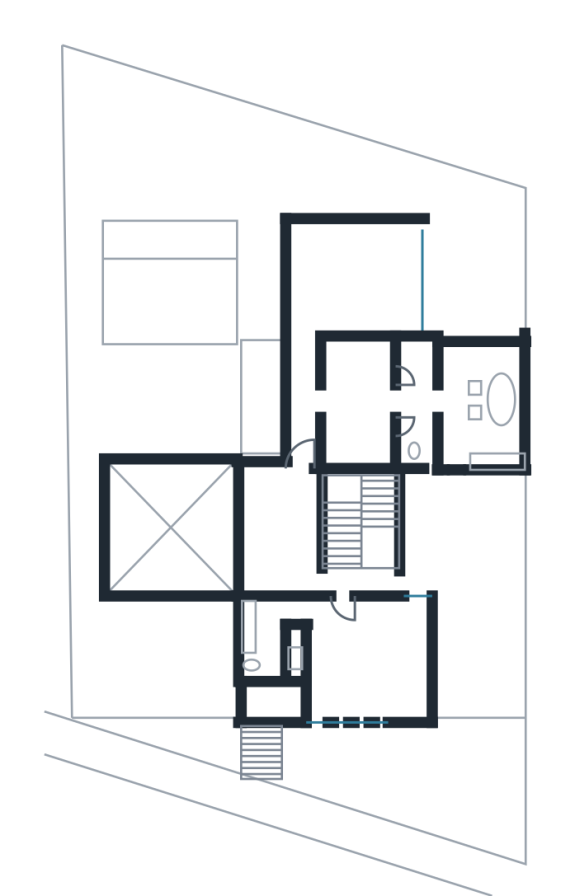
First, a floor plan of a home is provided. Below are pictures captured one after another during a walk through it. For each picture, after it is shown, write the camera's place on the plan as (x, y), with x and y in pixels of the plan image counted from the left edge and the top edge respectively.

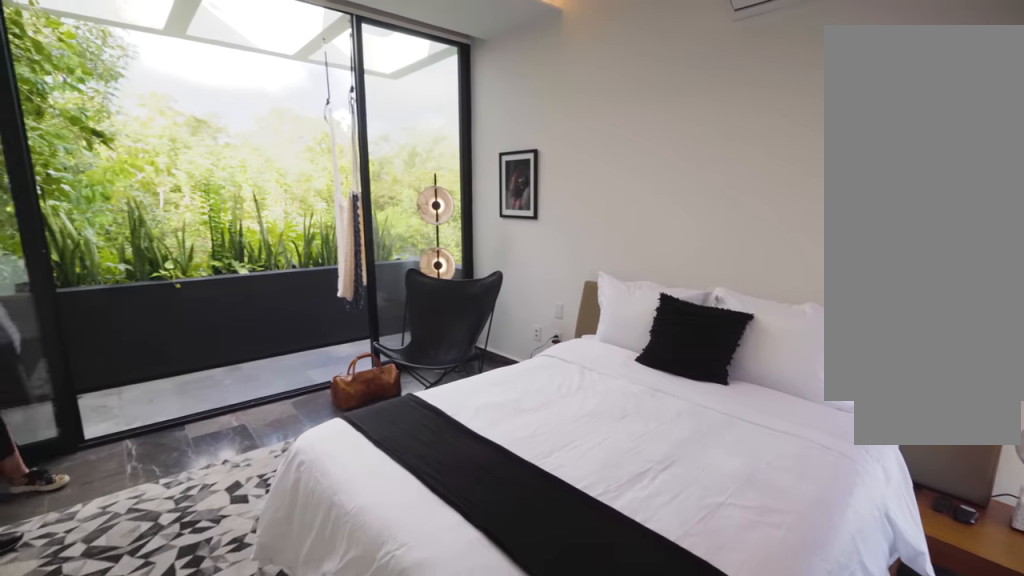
(374, 306)
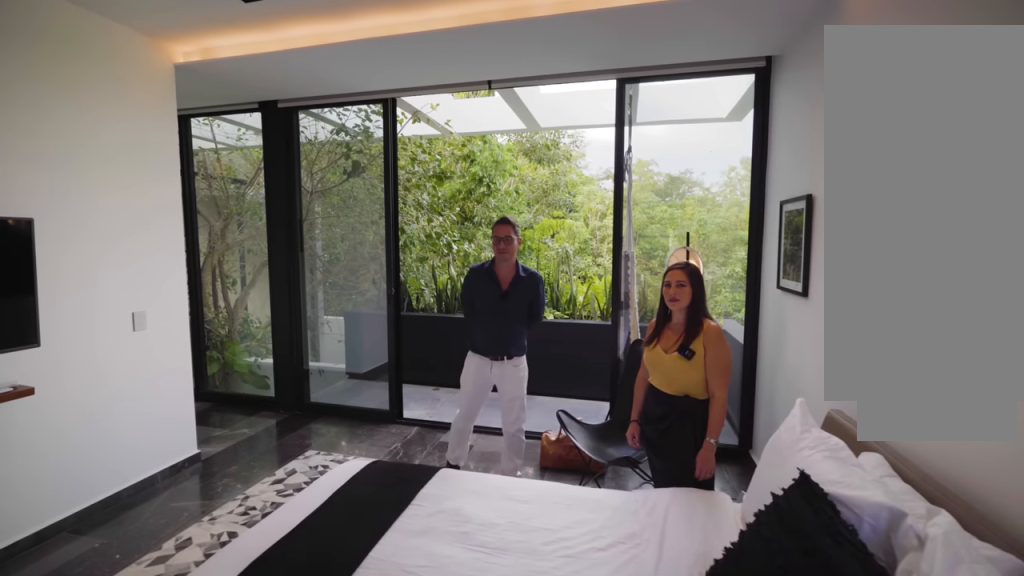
(410, 270)
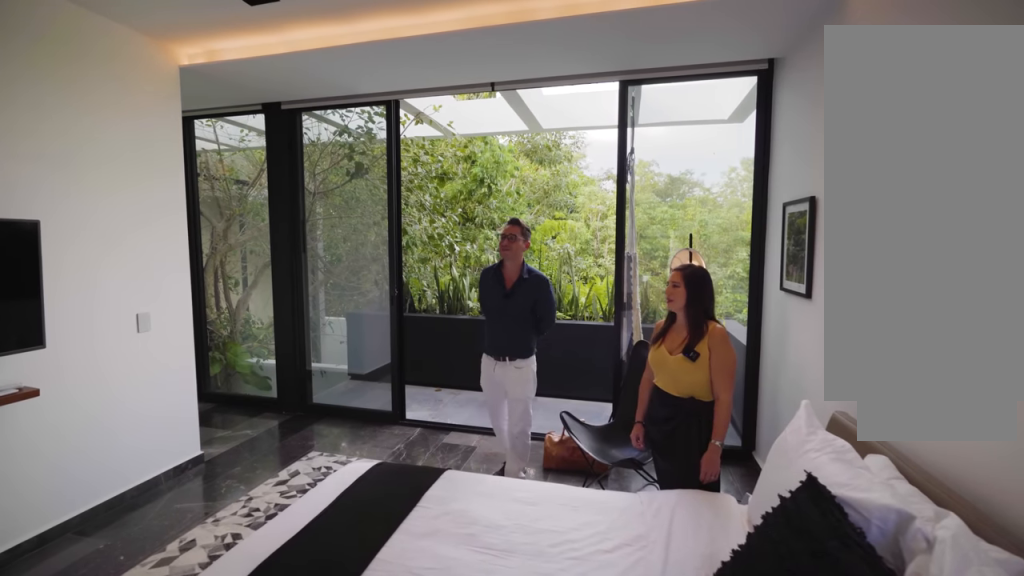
(410, 270)
